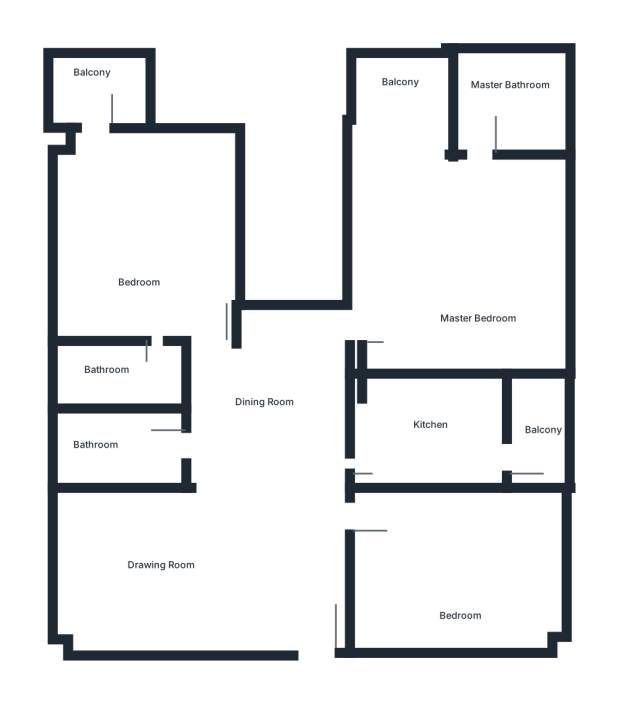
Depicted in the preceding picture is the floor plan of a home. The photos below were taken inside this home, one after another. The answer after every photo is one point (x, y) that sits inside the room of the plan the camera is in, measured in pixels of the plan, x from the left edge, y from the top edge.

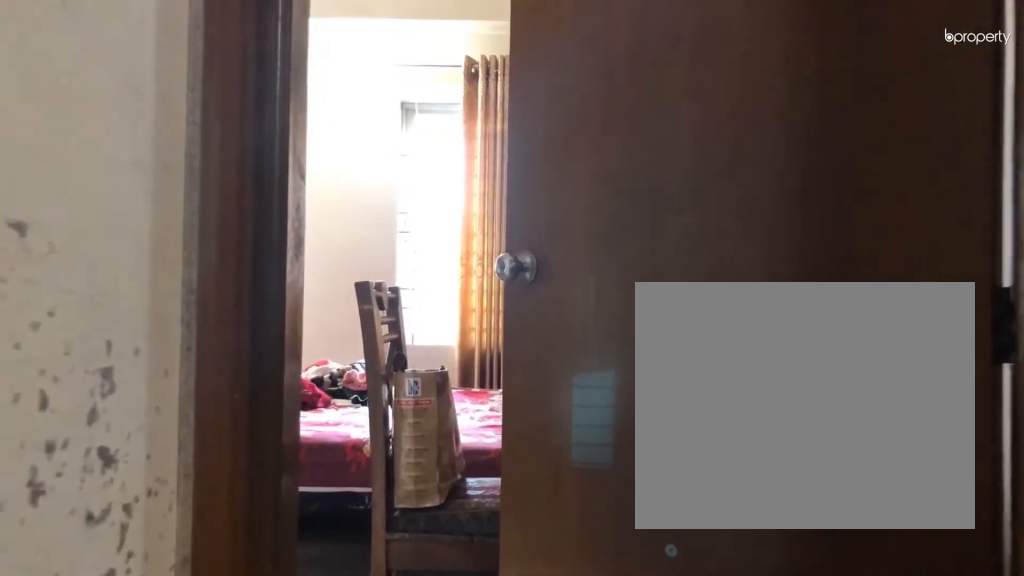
(231, 353)
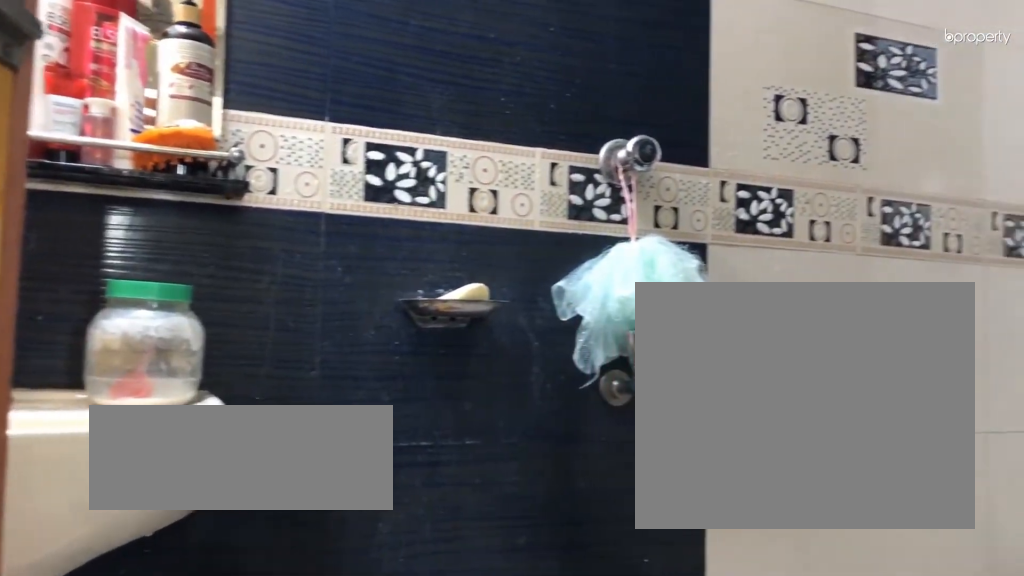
(107, 382)
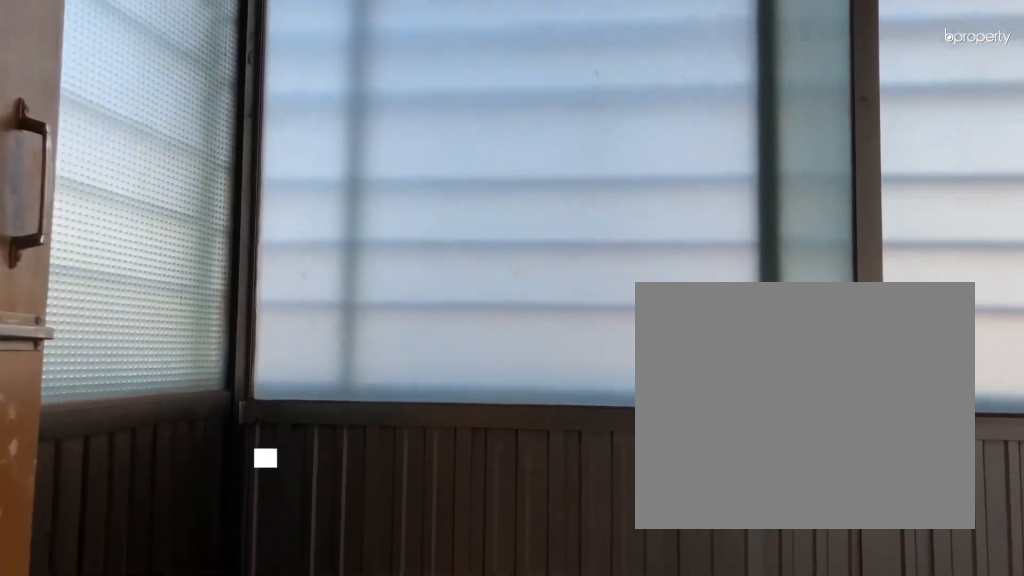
(92, 67)
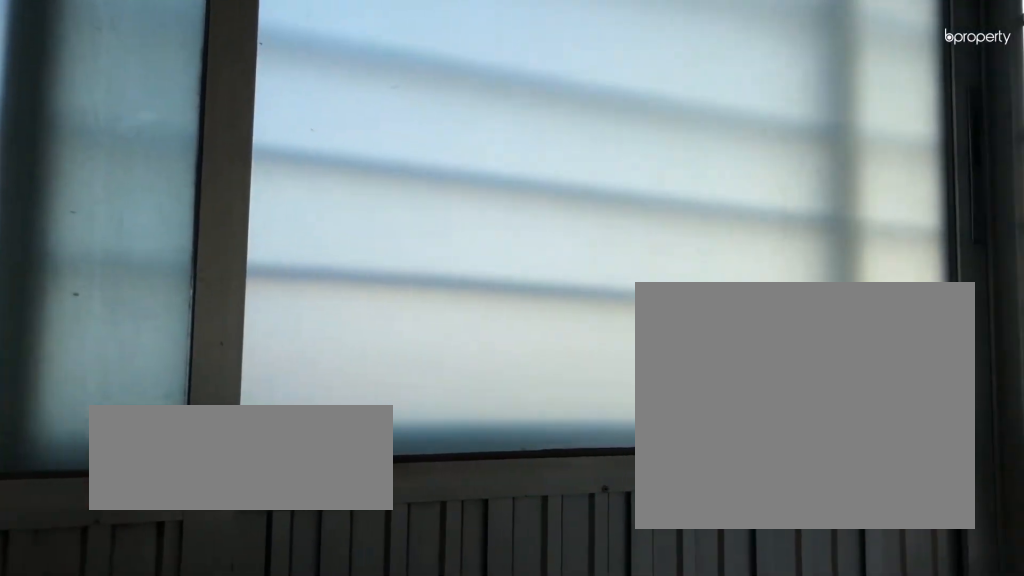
(92, 67)
